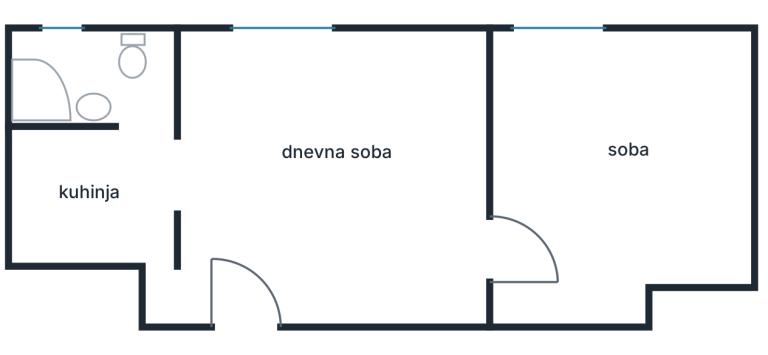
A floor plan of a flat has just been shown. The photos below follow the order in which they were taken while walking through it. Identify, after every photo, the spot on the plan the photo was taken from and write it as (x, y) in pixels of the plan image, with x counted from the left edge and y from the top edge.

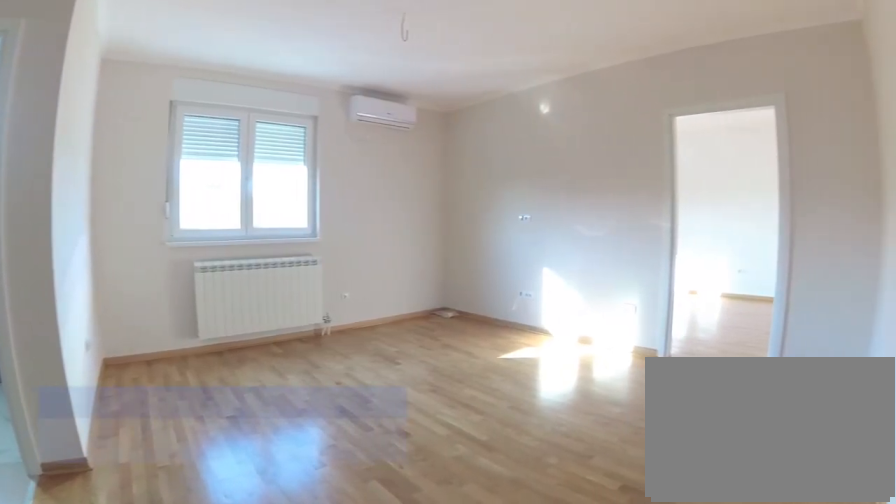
(245, 314)
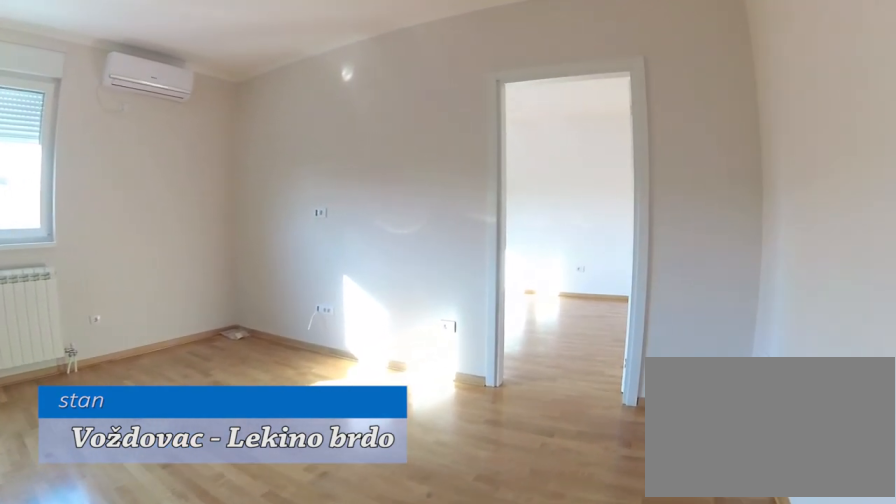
(314, 292)
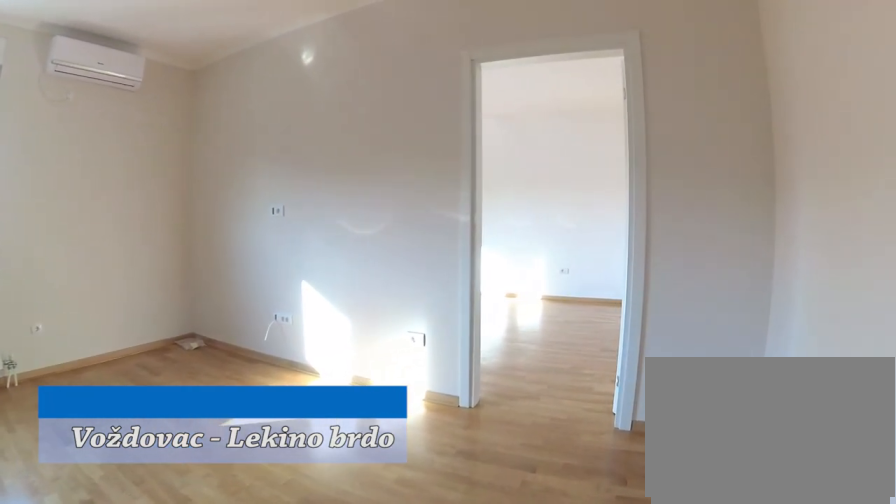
(338, 287)
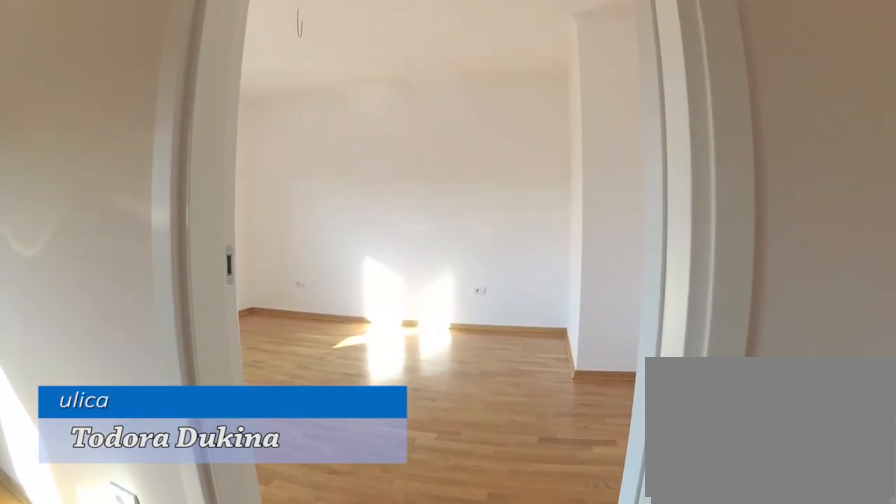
(441, 267)
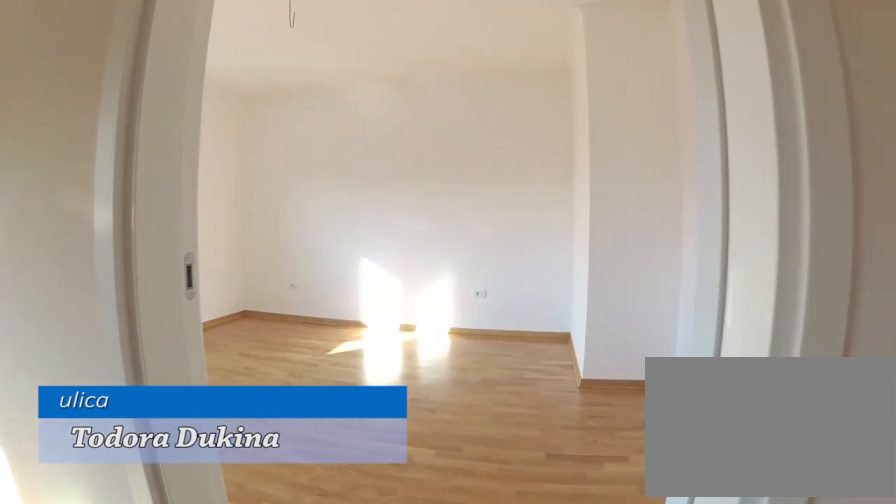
(450, 265)
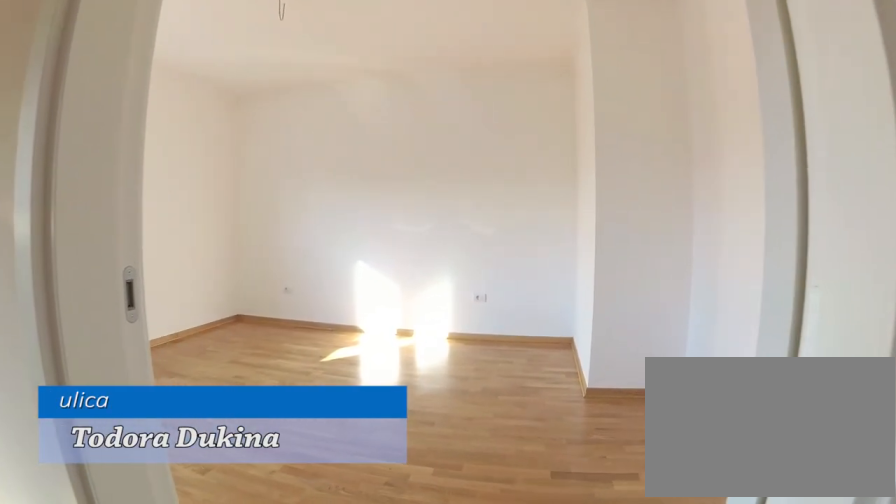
(458, 263)
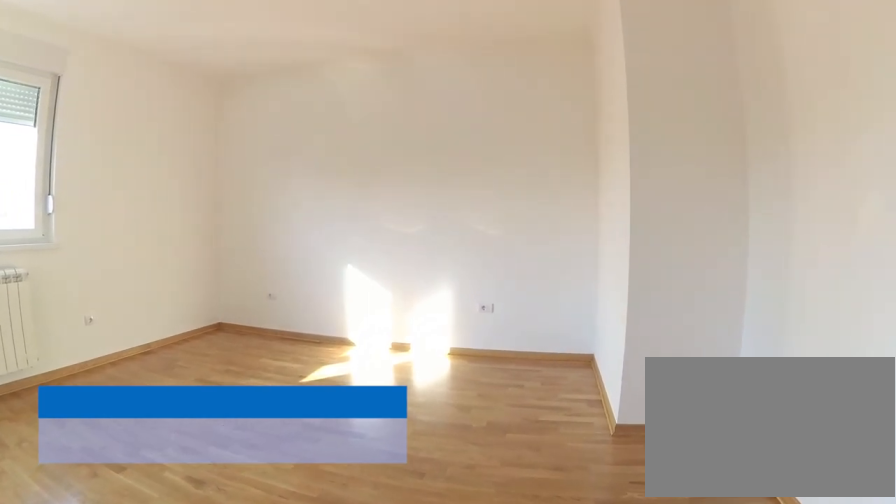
(488, 266)
